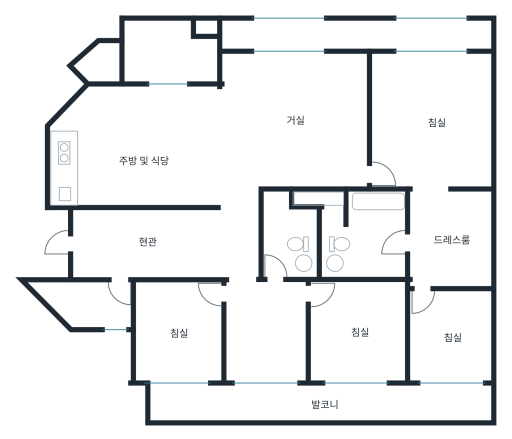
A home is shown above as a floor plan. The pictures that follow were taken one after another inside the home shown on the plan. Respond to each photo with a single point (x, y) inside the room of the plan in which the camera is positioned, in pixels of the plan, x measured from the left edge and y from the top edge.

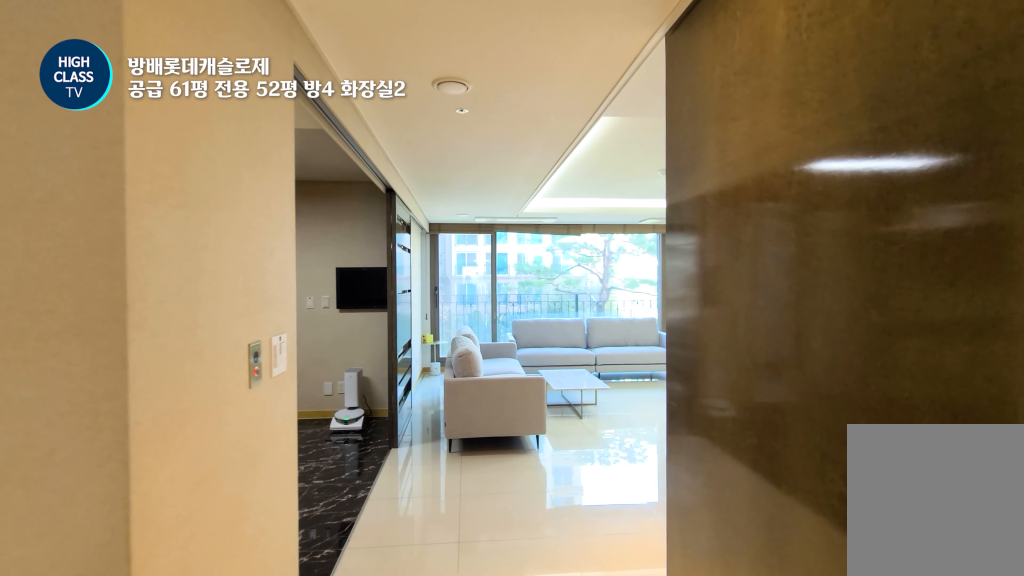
(238, 232)
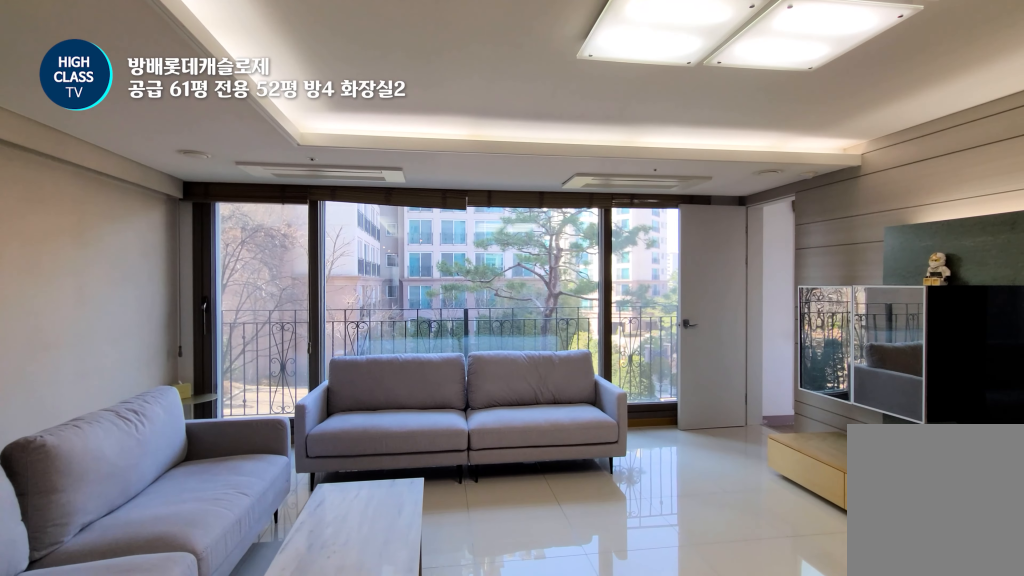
(294, 112)
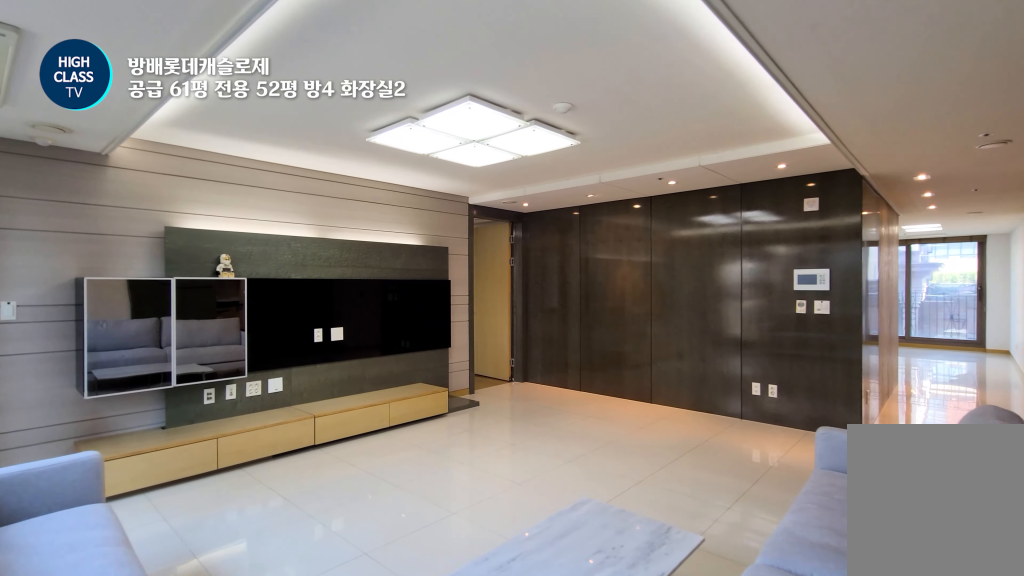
(294, 112)
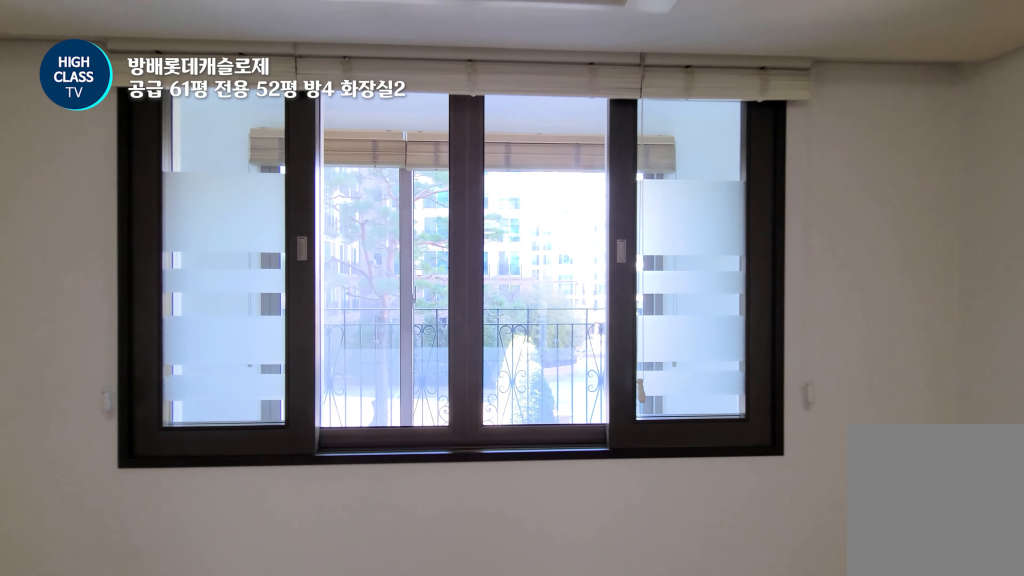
(430, 104)
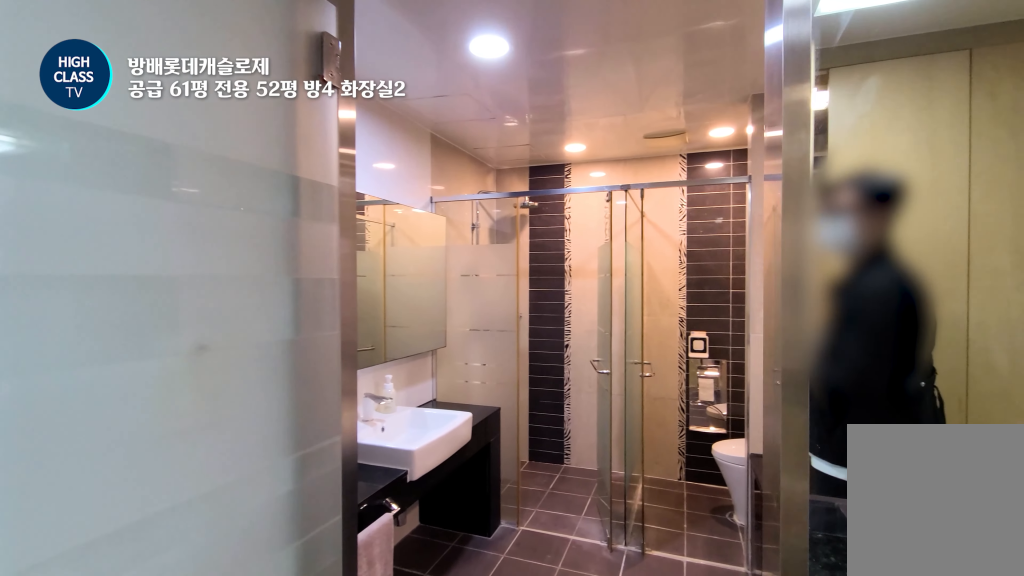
(448, 238)
